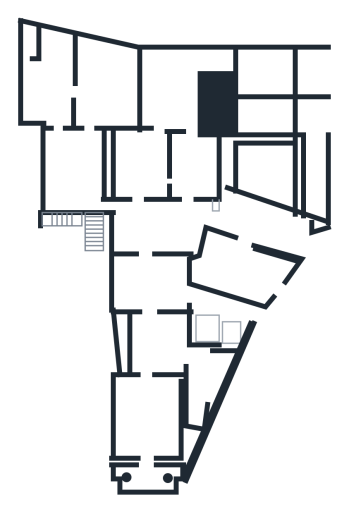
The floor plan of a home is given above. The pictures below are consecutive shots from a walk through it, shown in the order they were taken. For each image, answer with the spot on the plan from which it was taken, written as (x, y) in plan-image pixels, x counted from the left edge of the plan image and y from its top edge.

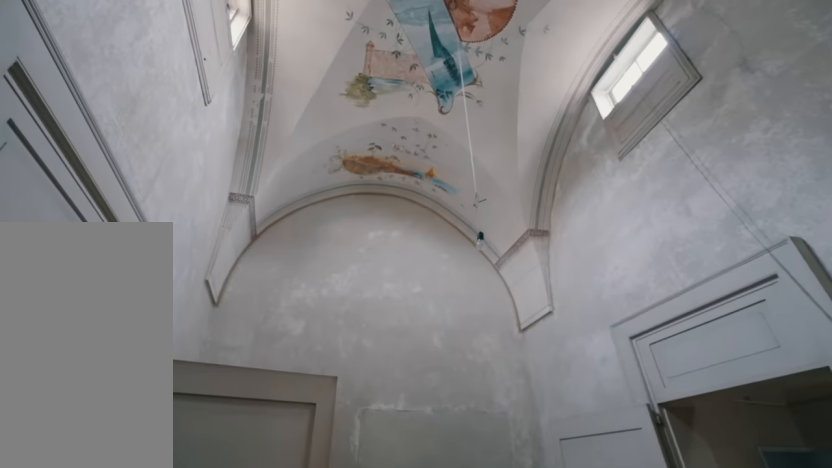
(162, 292)
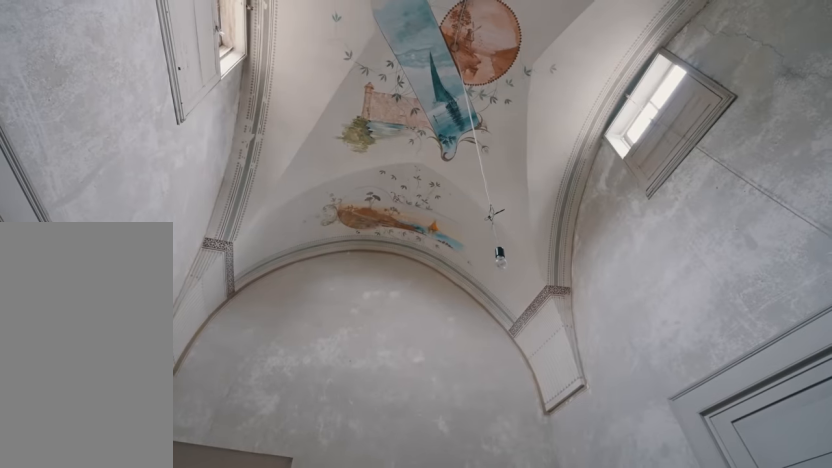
(147, 284)
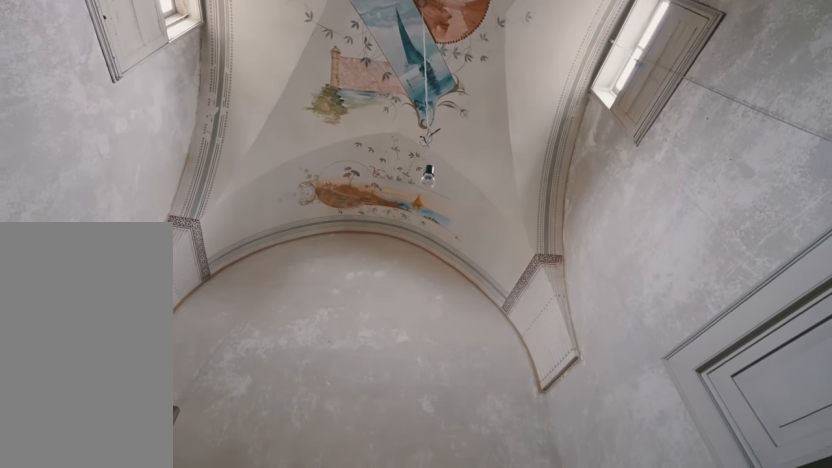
(147, 284)
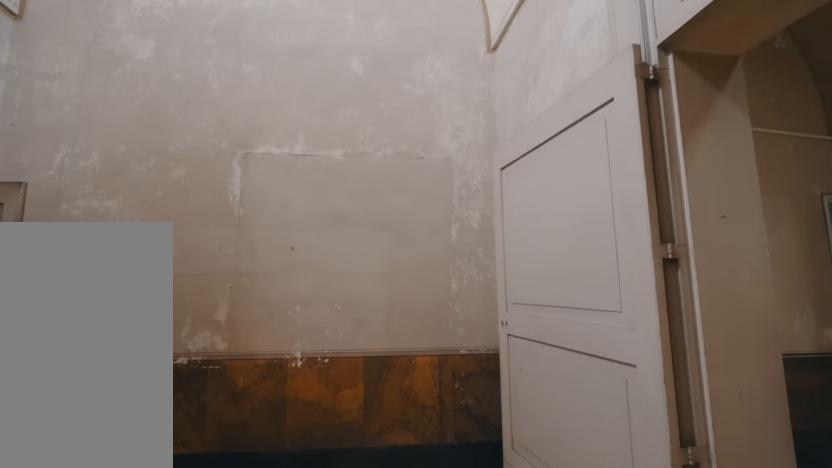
(147, 284)
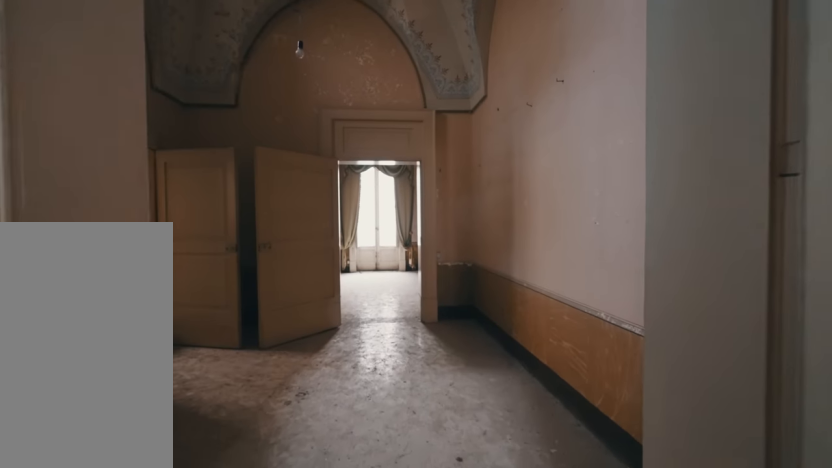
(147, 290)
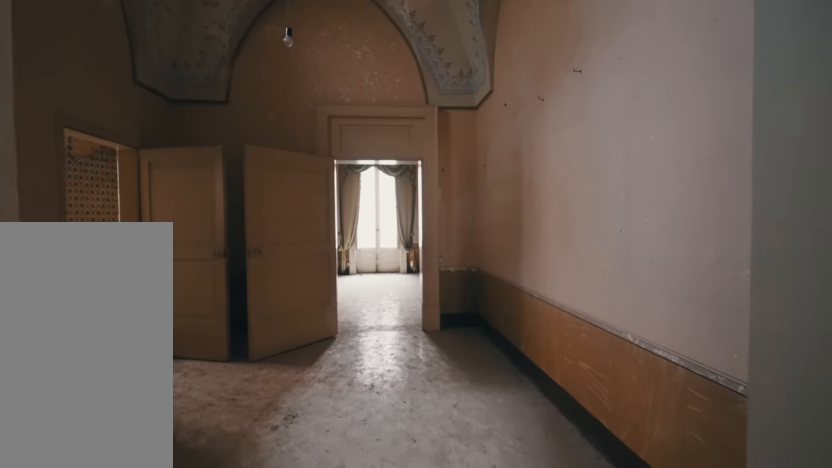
(149, 307)
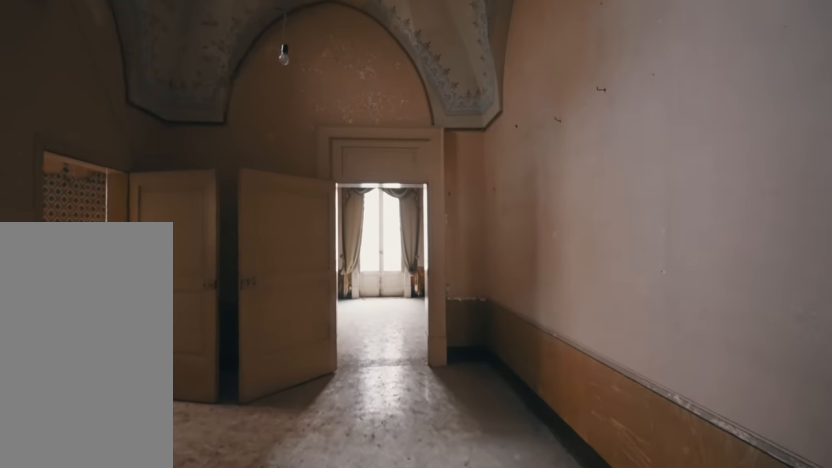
(151, 329)
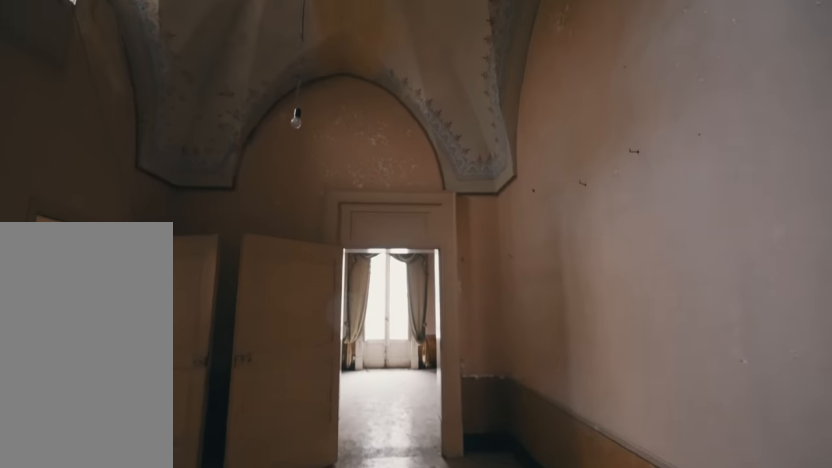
(152, 345)
